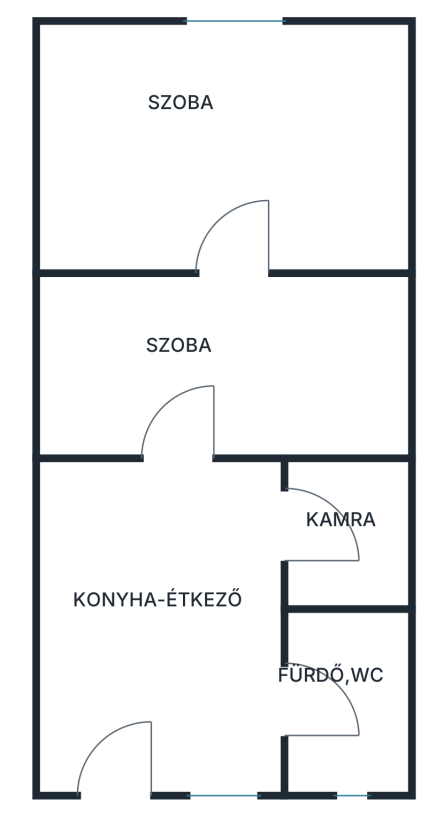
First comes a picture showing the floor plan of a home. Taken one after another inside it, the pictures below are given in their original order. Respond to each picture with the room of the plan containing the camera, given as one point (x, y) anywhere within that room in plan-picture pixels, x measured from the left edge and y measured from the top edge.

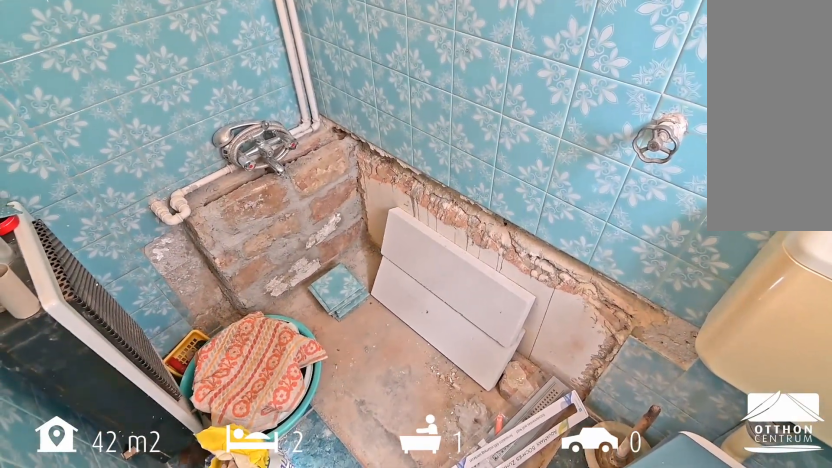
(349, 693)
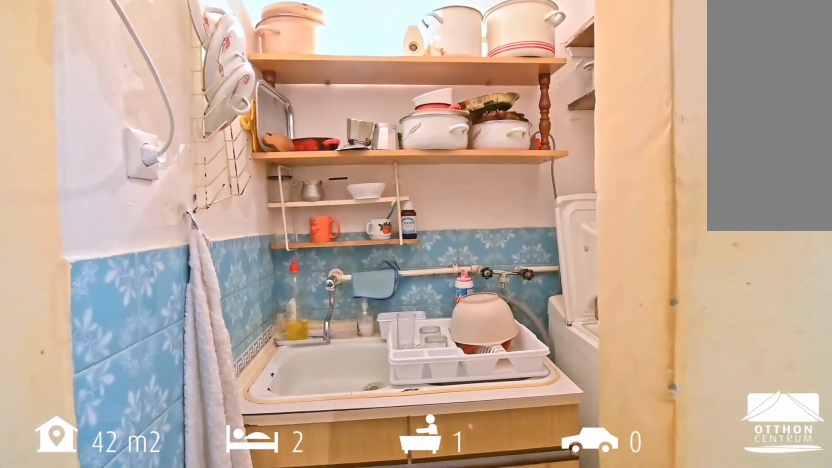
(354, 532)
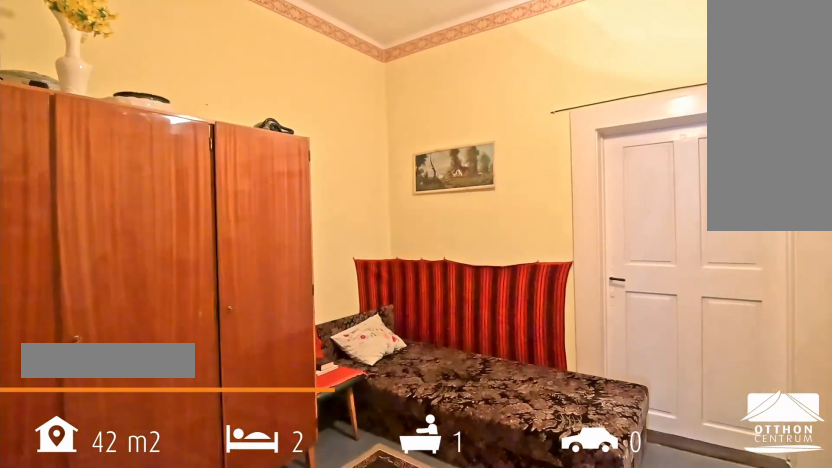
(215, 371)
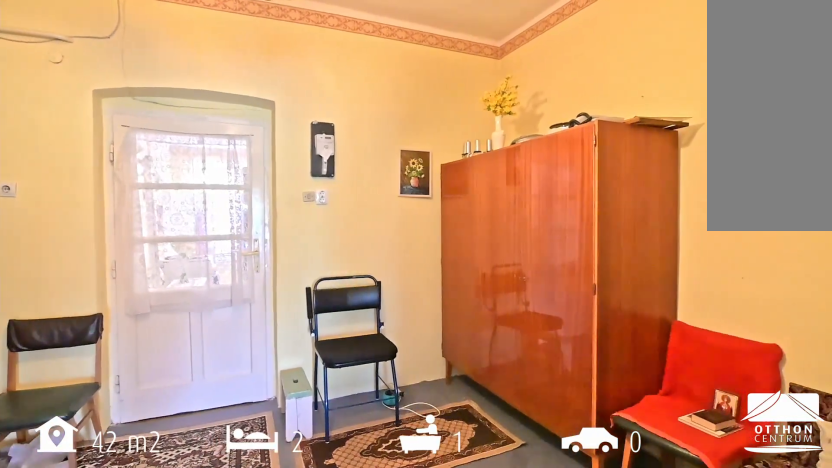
(215, 371)
